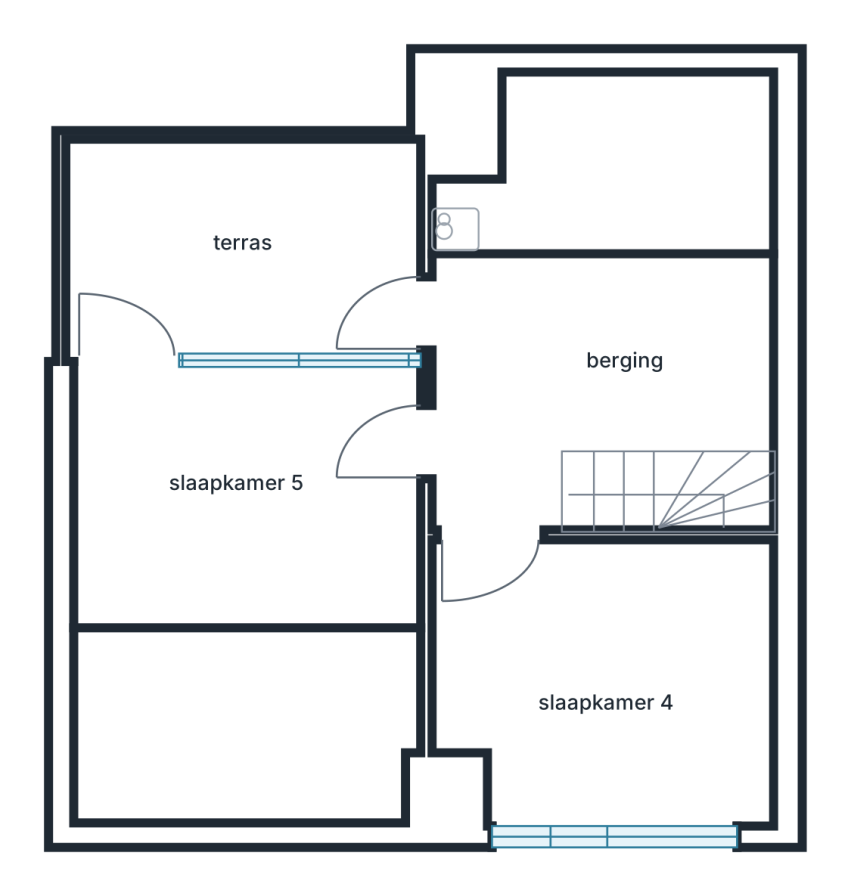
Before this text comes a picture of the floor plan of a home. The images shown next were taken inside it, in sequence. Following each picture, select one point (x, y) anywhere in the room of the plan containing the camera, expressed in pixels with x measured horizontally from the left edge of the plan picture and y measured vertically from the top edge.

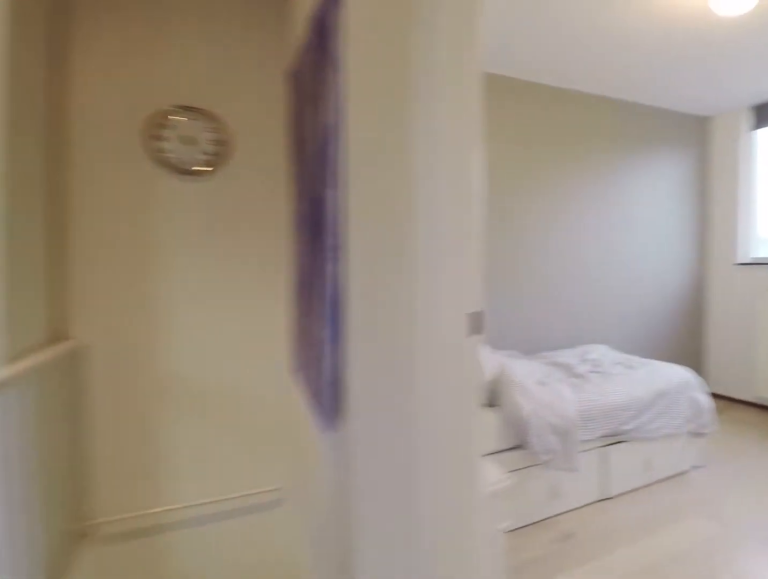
(592, 370)
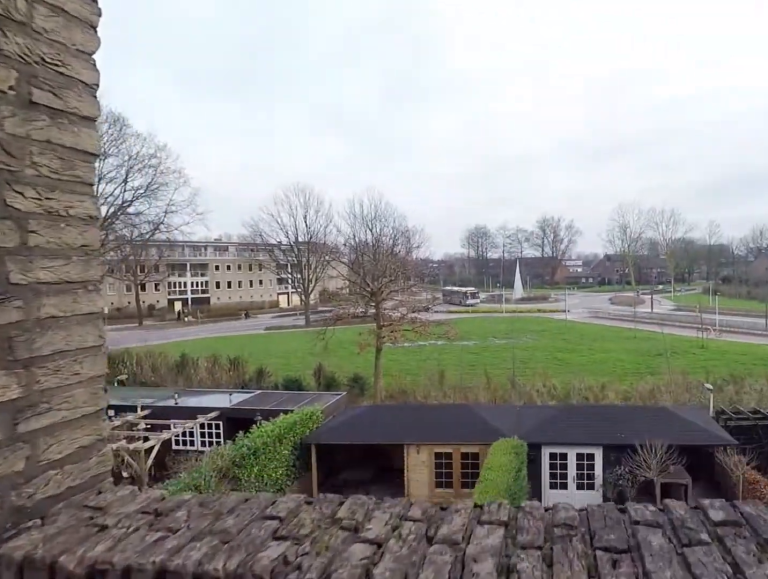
(244, 247)
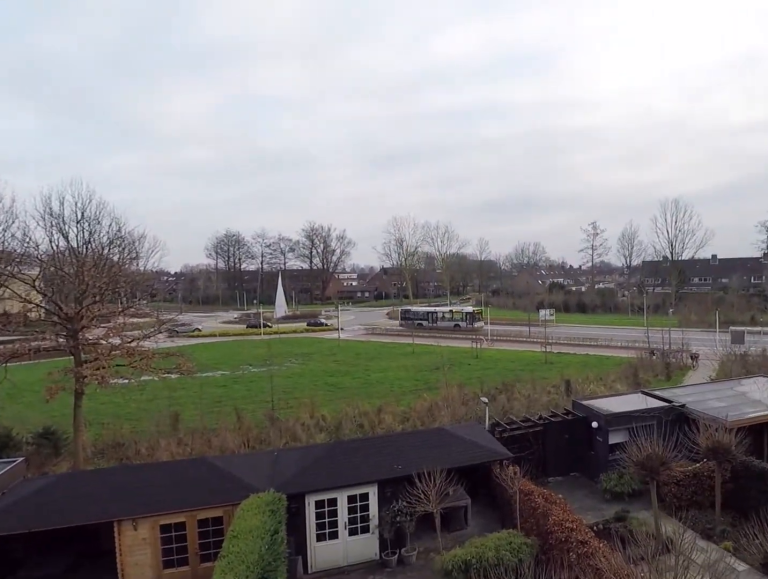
(244, 247)
